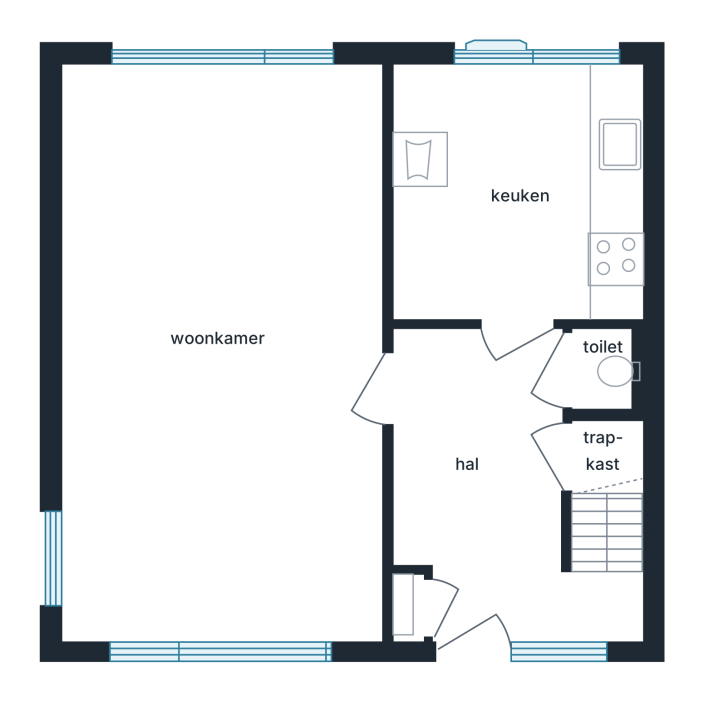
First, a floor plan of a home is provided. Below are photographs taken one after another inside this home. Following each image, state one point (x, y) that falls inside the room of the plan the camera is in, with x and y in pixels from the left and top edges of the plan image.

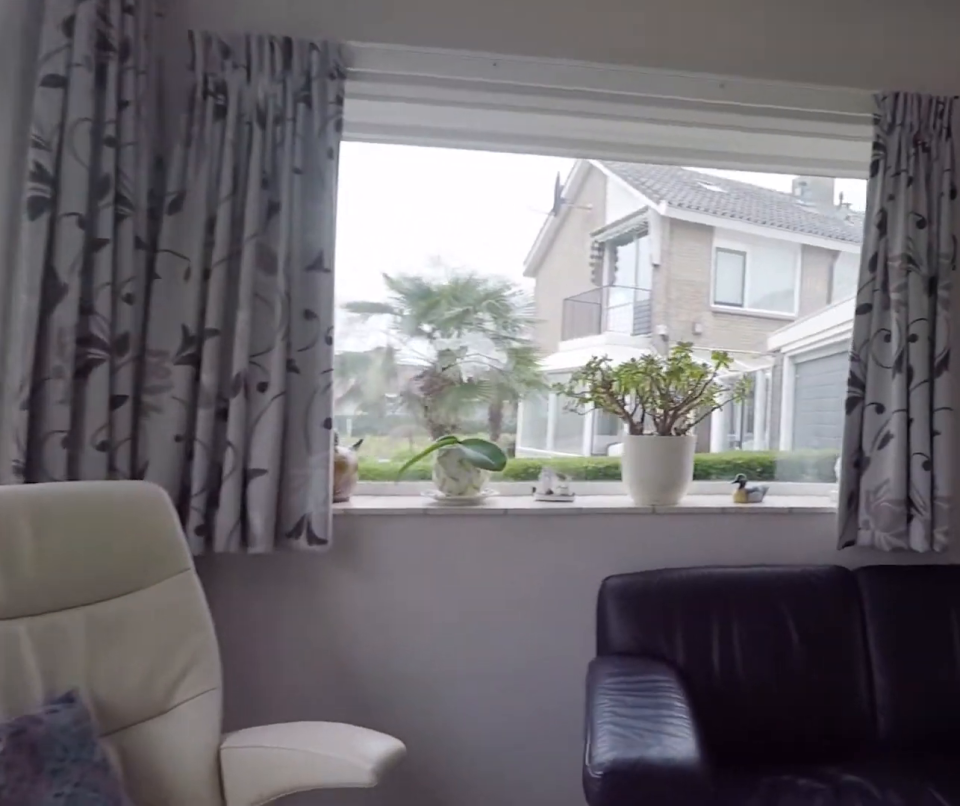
(152, 302)
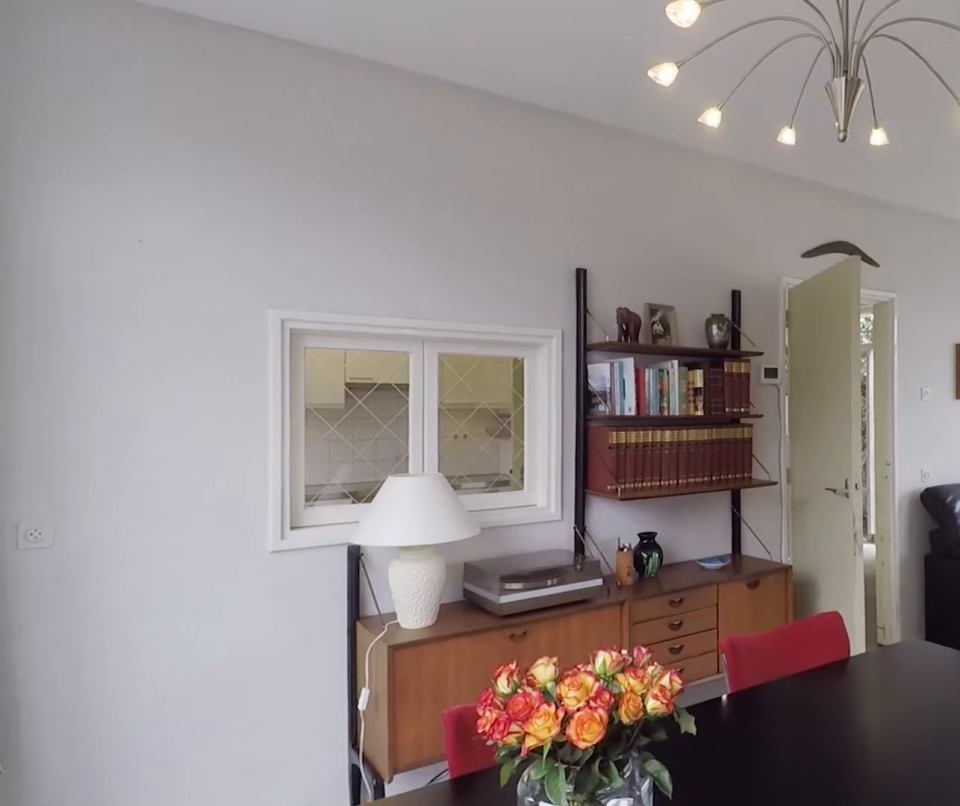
(152, 302)
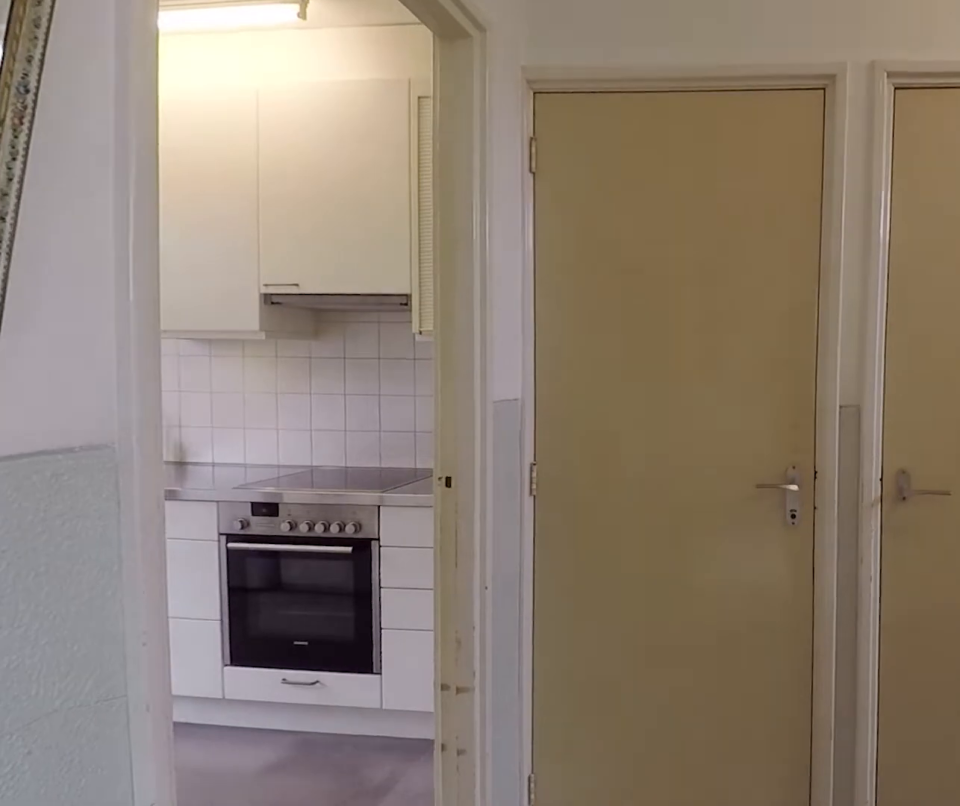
(494, 492)
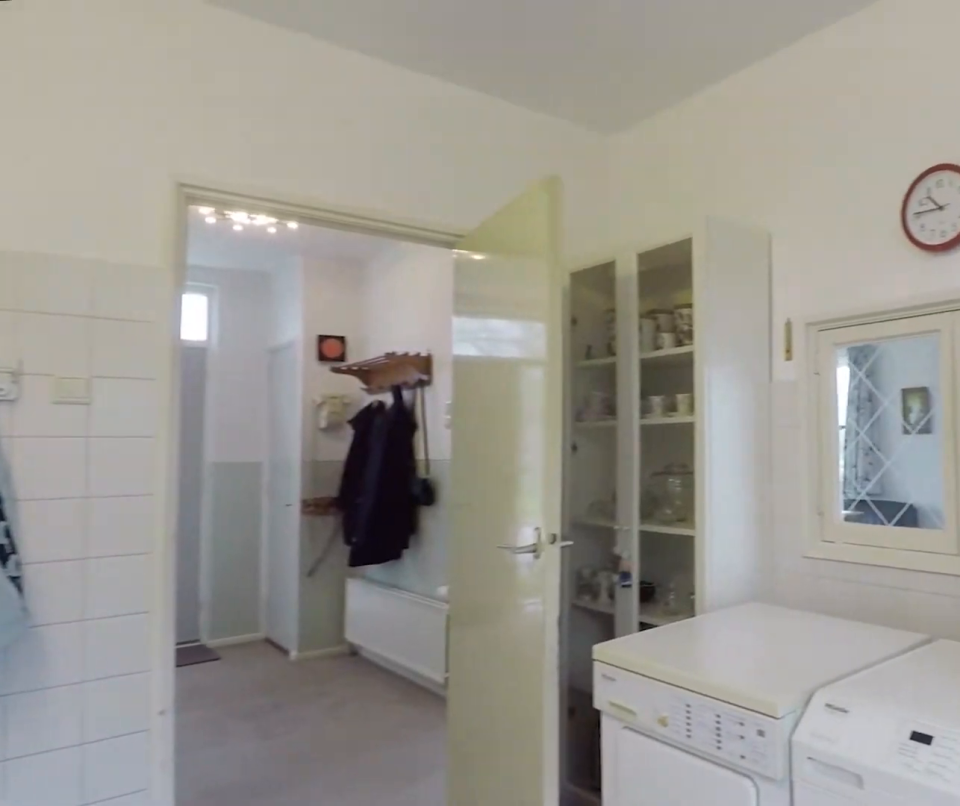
(520, 189)
